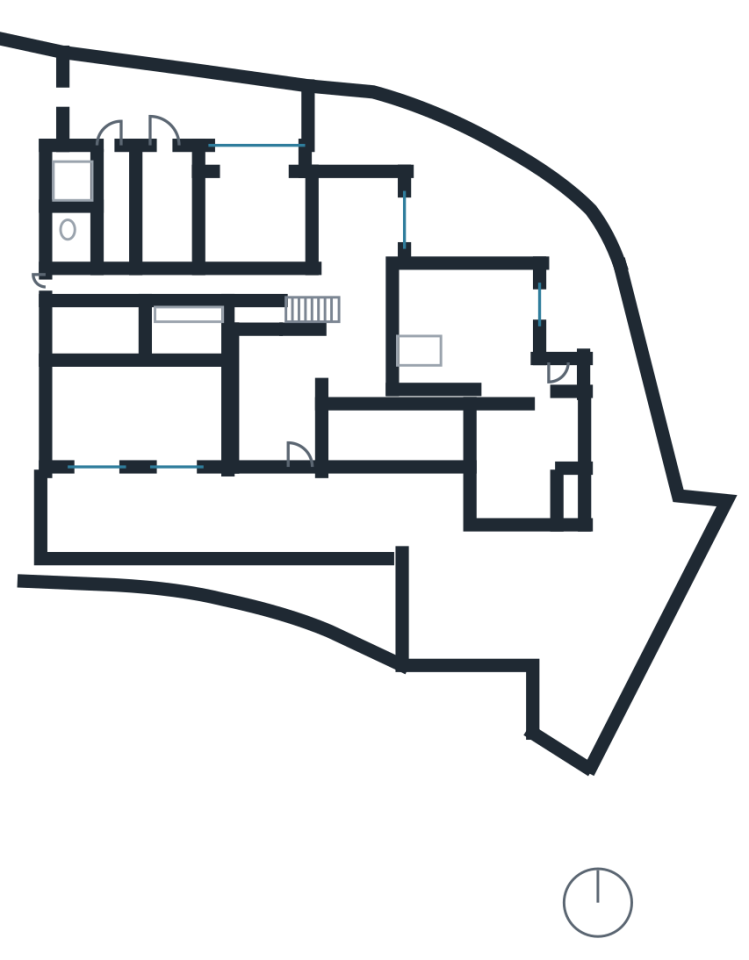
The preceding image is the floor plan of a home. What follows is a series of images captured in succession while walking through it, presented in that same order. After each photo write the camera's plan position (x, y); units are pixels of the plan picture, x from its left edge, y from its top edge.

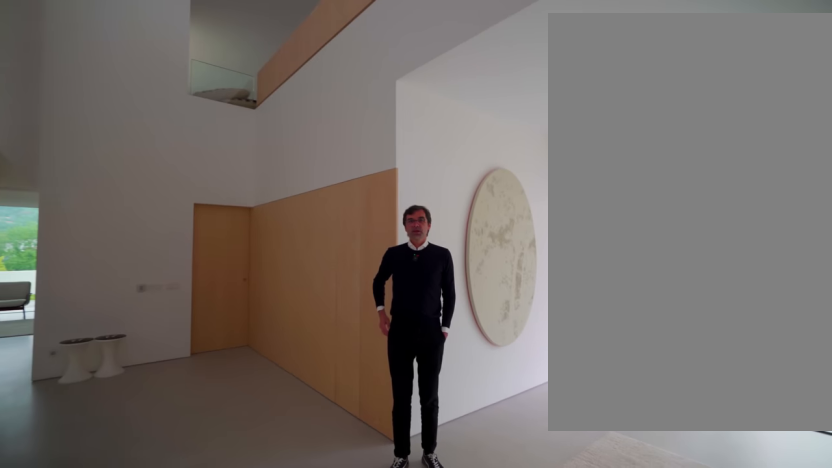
(260, 353)
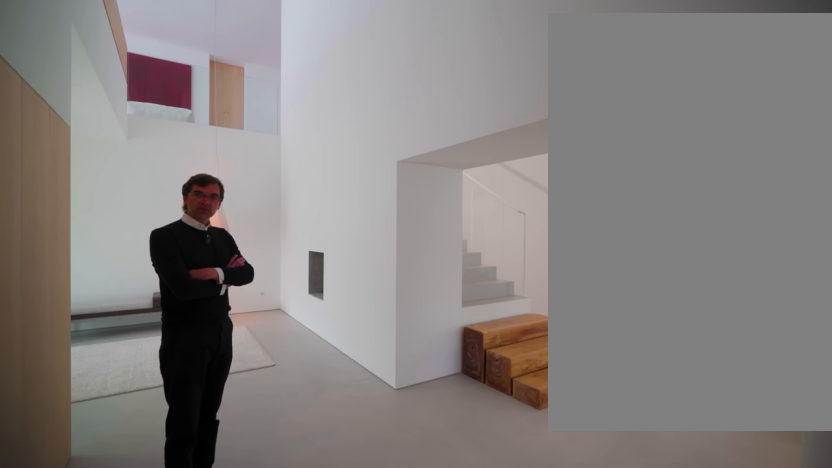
(374, 356)
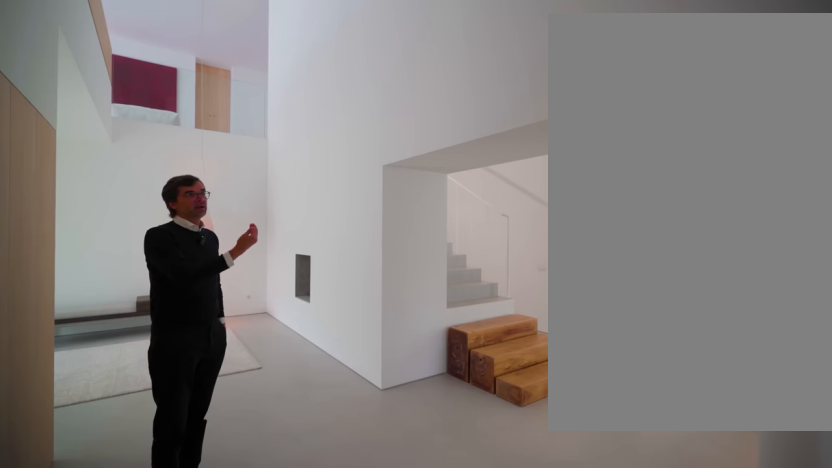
(374, 356)
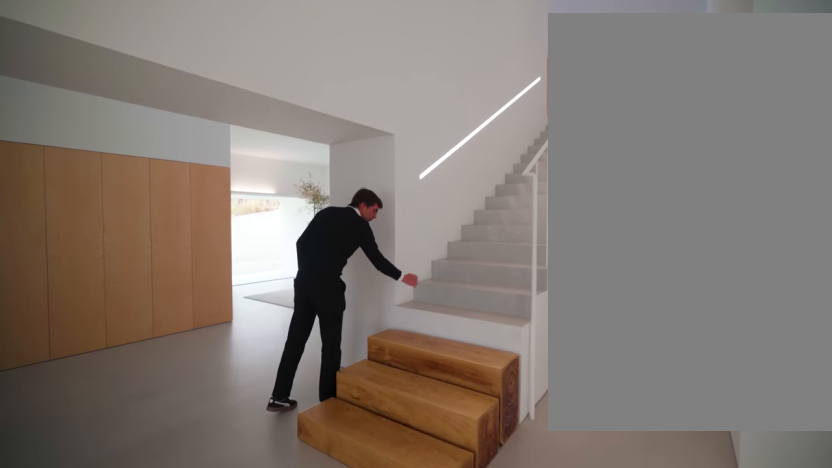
(383, 287)
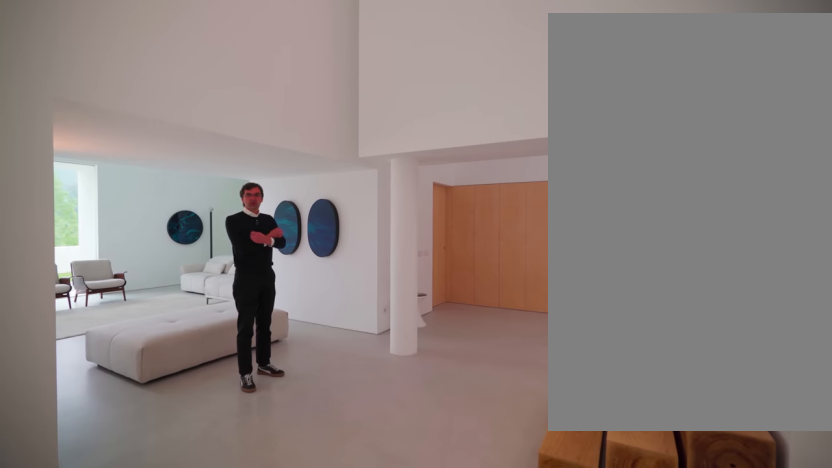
(352, 283)
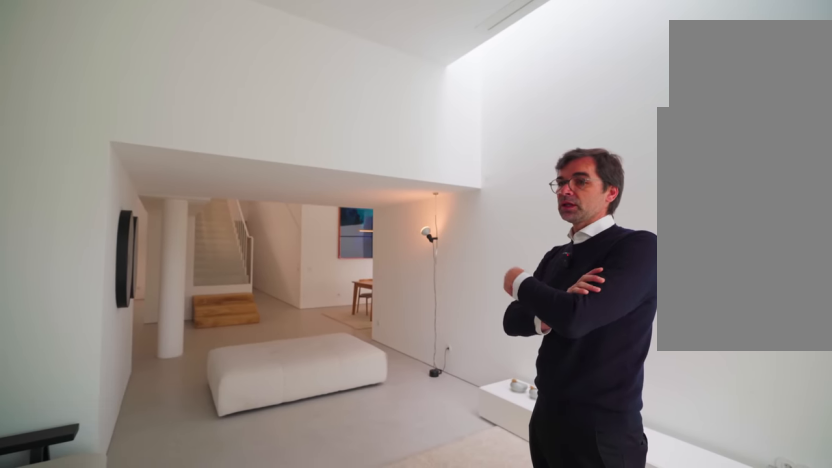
(515, 347)
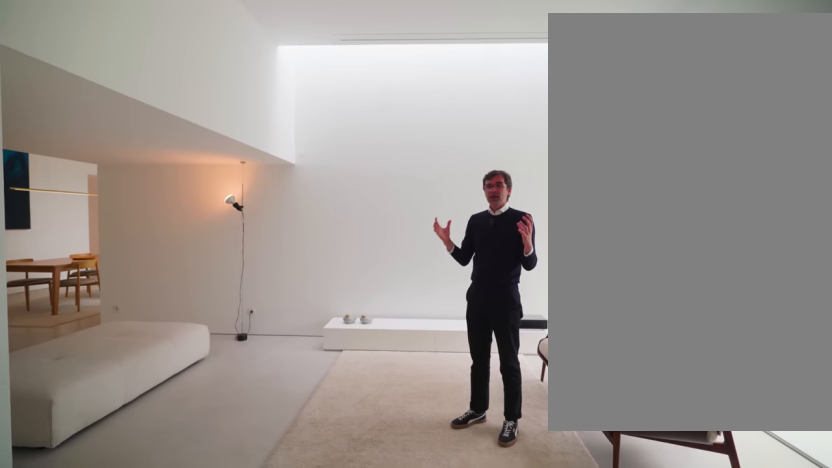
(507, 340)
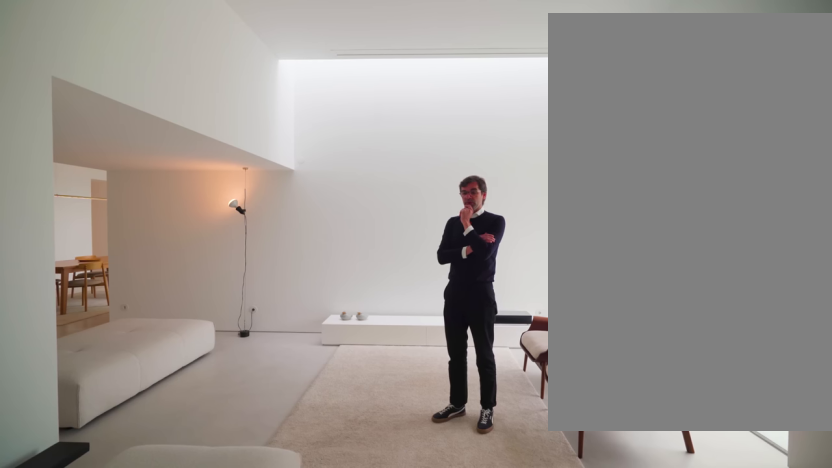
(495, 340)
